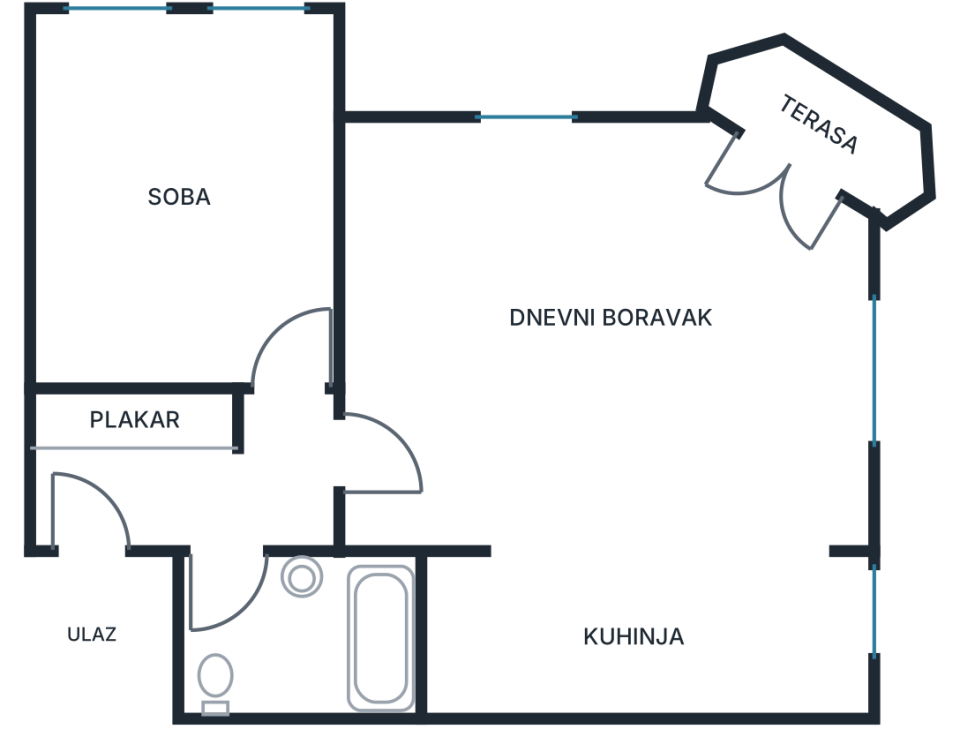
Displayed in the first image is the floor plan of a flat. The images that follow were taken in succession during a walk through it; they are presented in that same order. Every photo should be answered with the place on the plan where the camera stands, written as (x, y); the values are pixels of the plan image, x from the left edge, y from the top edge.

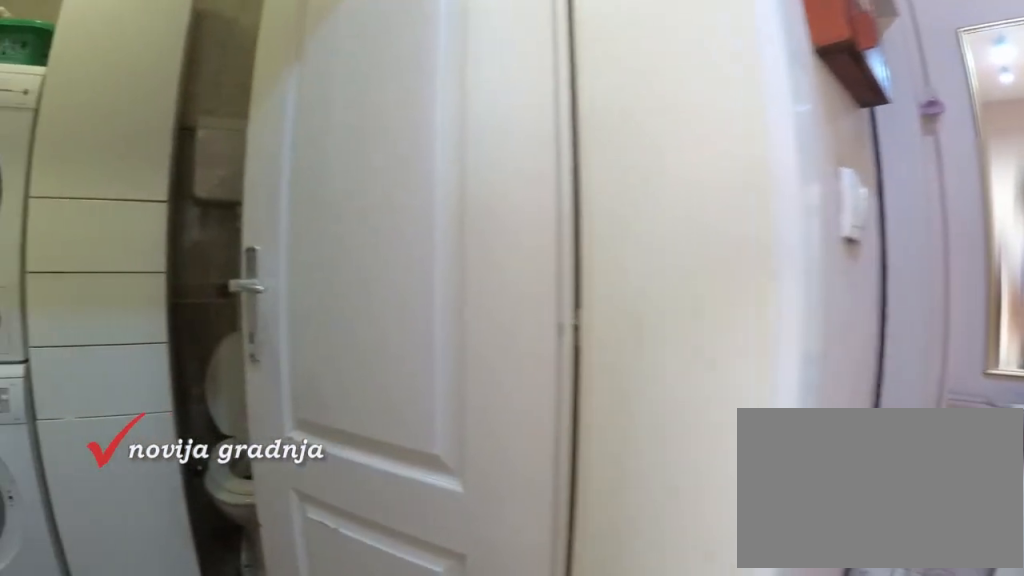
(253, 492)
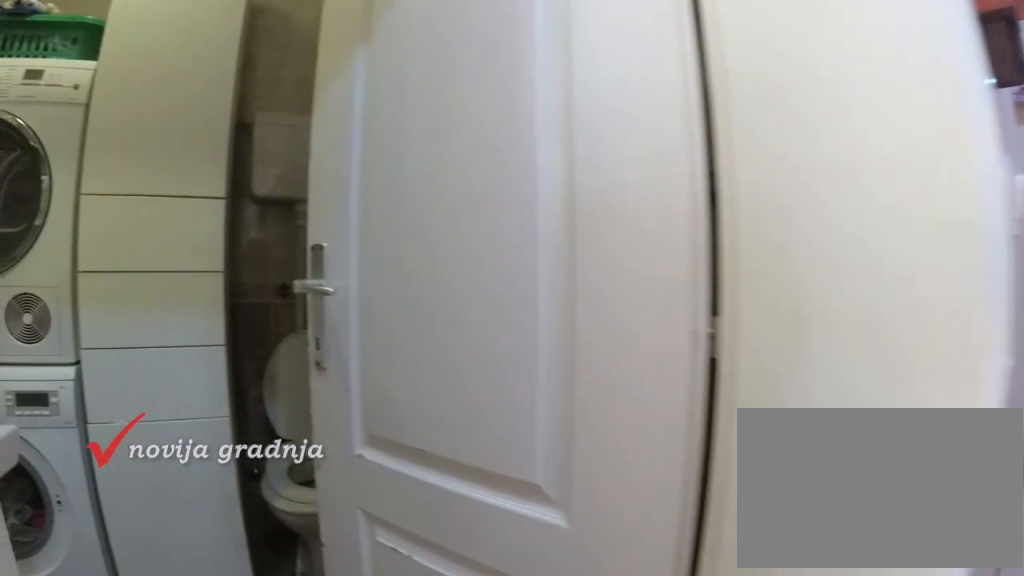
(250, 497)
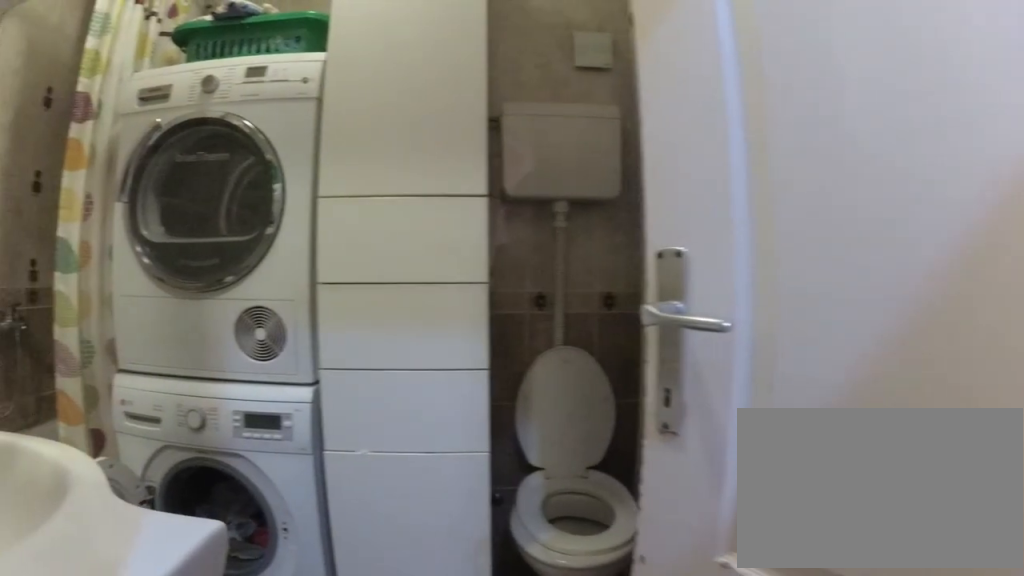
(243, 515)
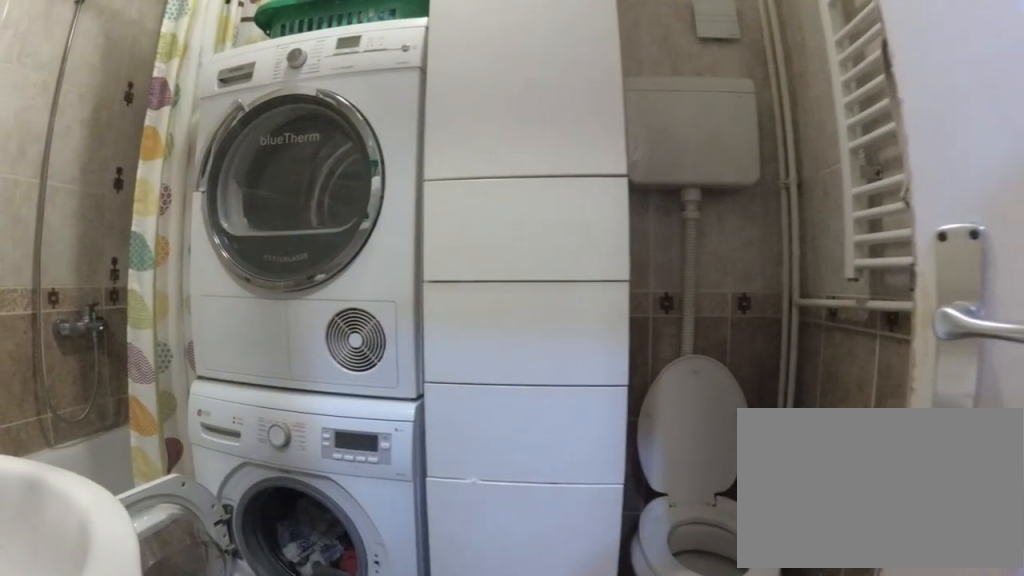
(235, 537)
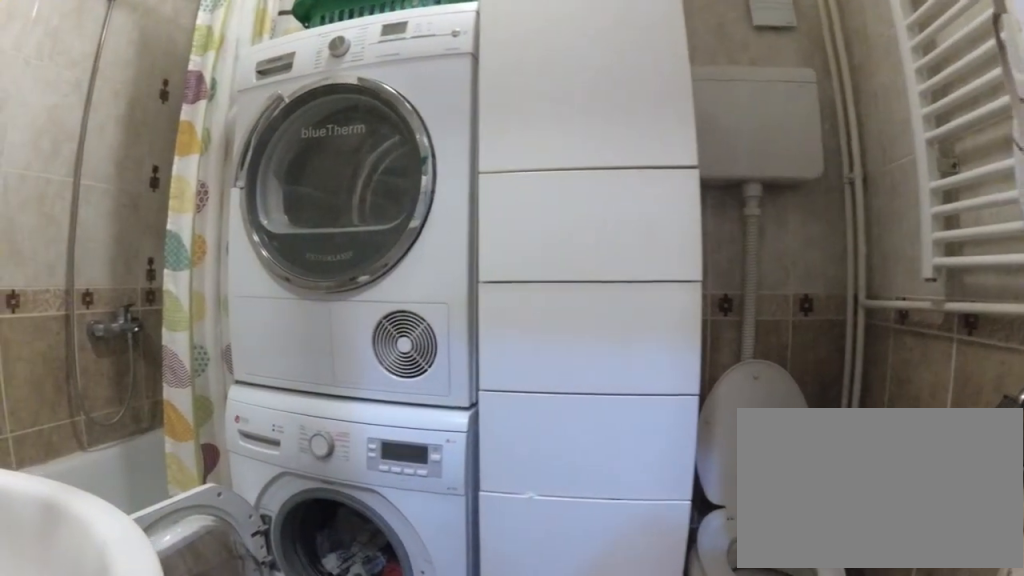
(230, 552)
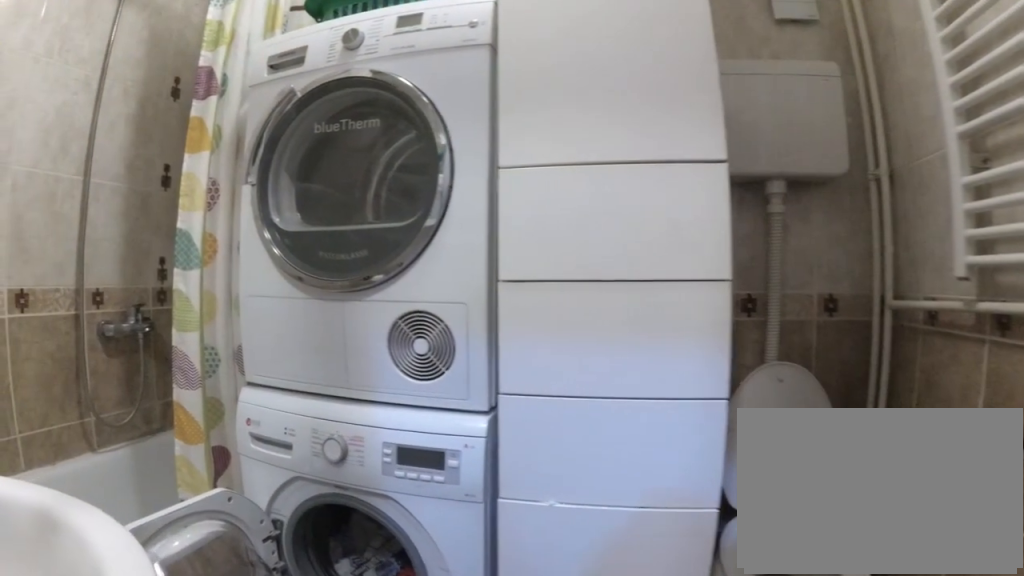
(230, 559)
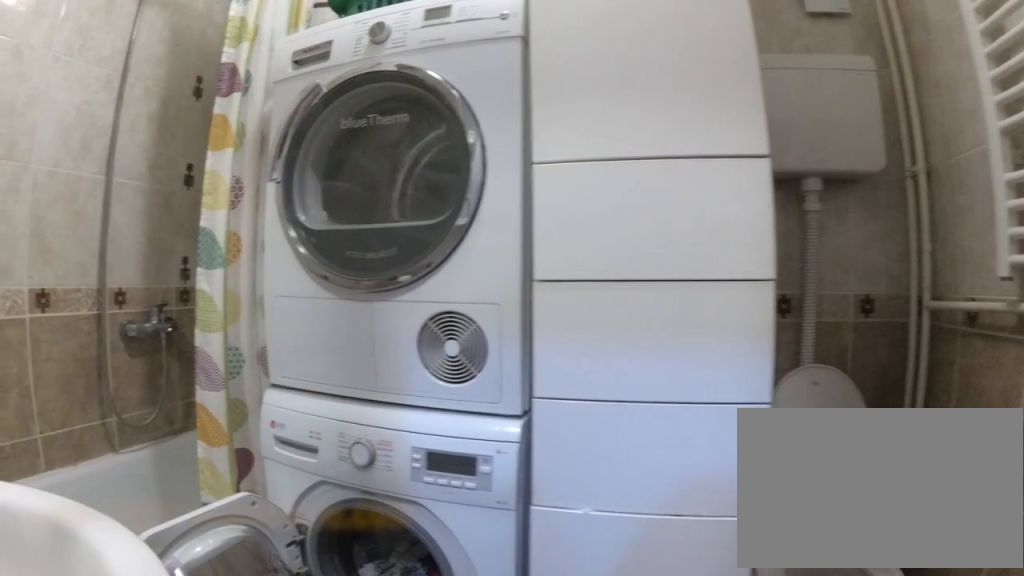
(228, 563)
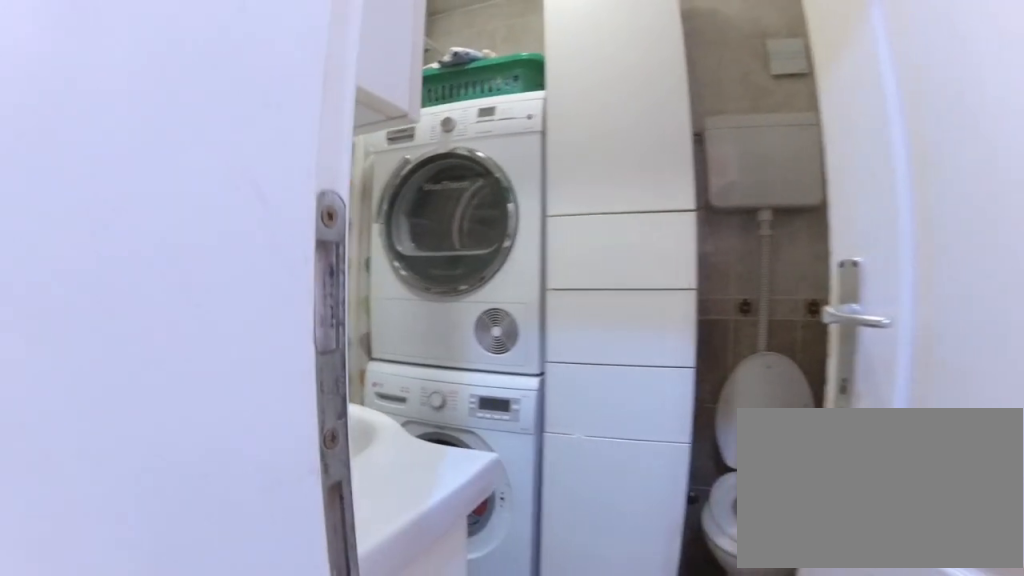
(234, 520)
